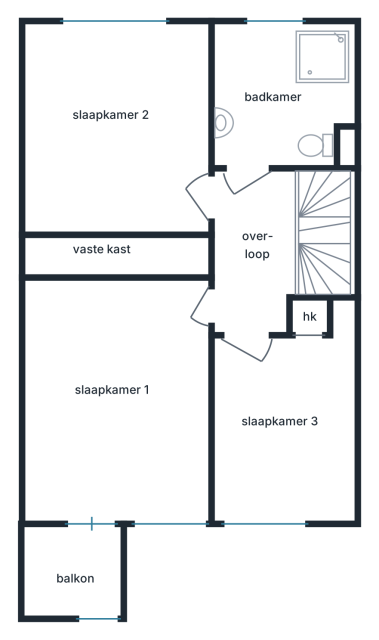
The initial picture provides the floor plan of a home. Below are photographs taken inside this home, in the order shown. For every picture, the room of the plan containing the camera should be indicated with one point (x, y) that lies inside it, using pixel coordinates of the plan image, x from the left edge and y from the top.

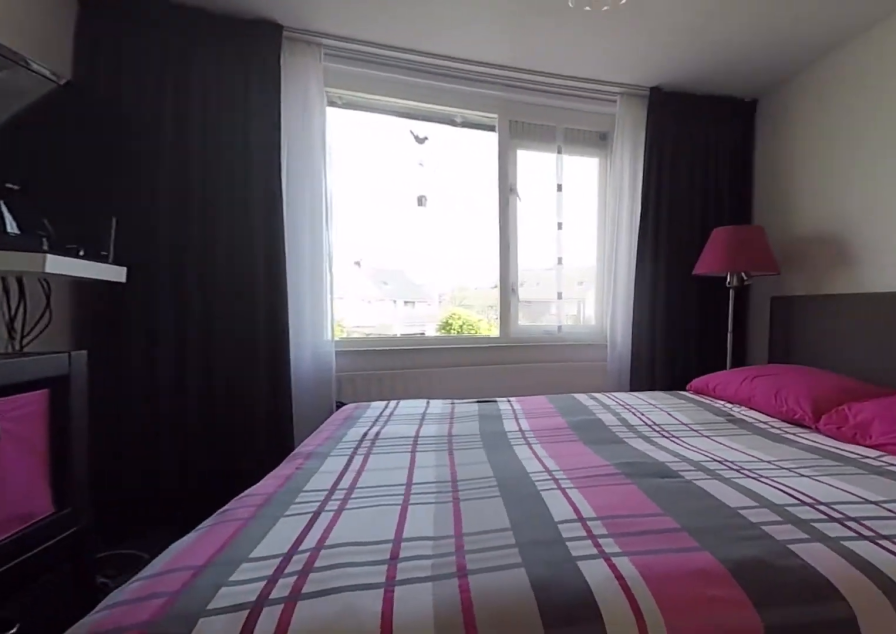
(119, 131)
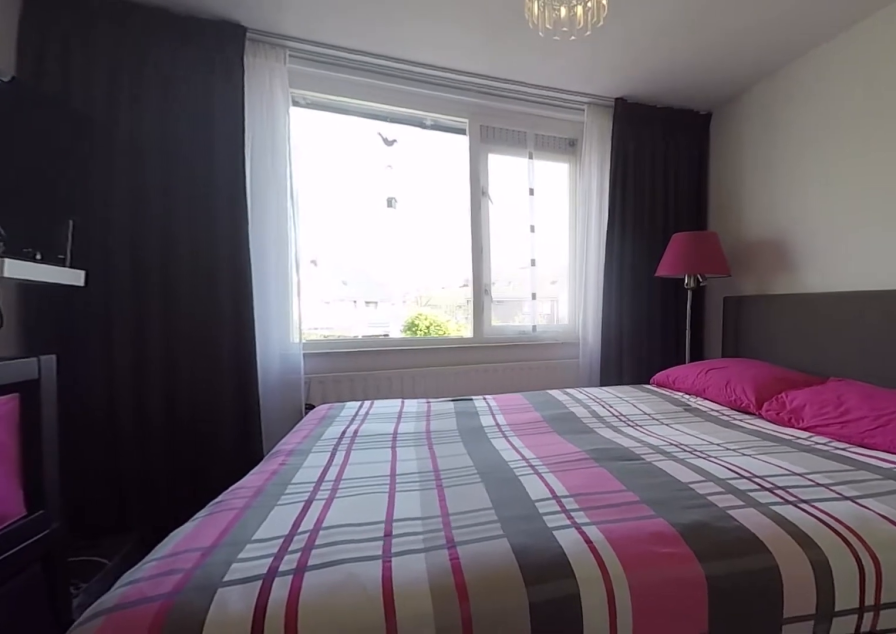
(119, 131)
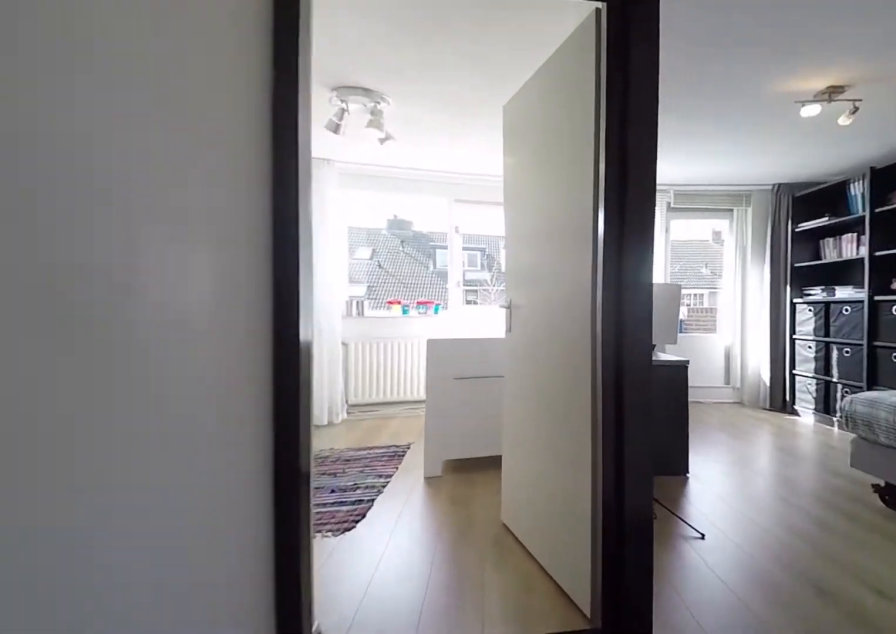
(254, 250)
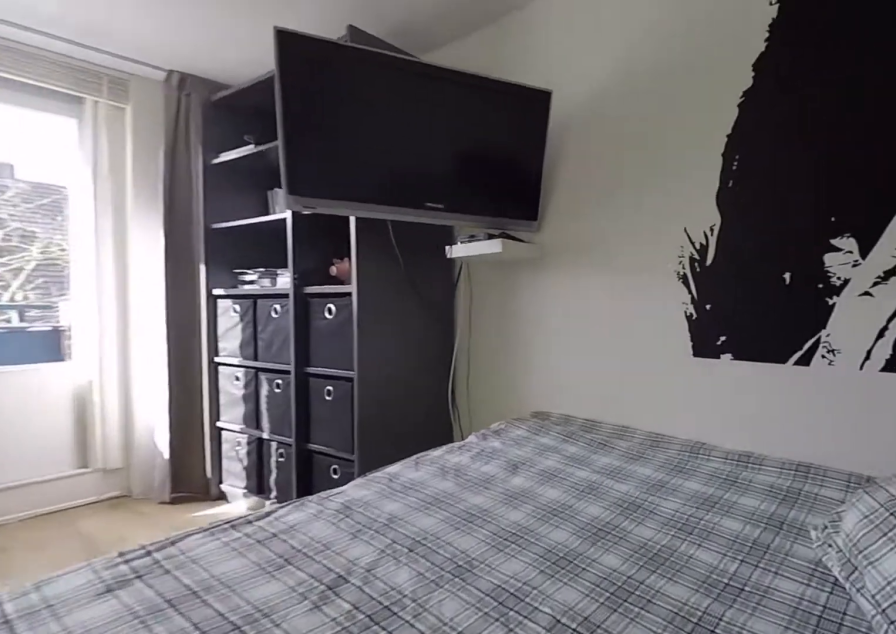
(121, 505)
